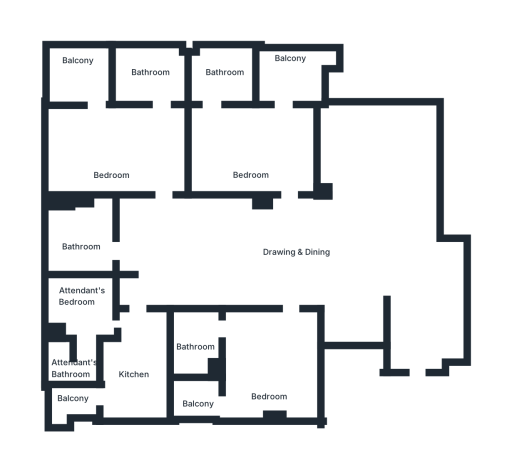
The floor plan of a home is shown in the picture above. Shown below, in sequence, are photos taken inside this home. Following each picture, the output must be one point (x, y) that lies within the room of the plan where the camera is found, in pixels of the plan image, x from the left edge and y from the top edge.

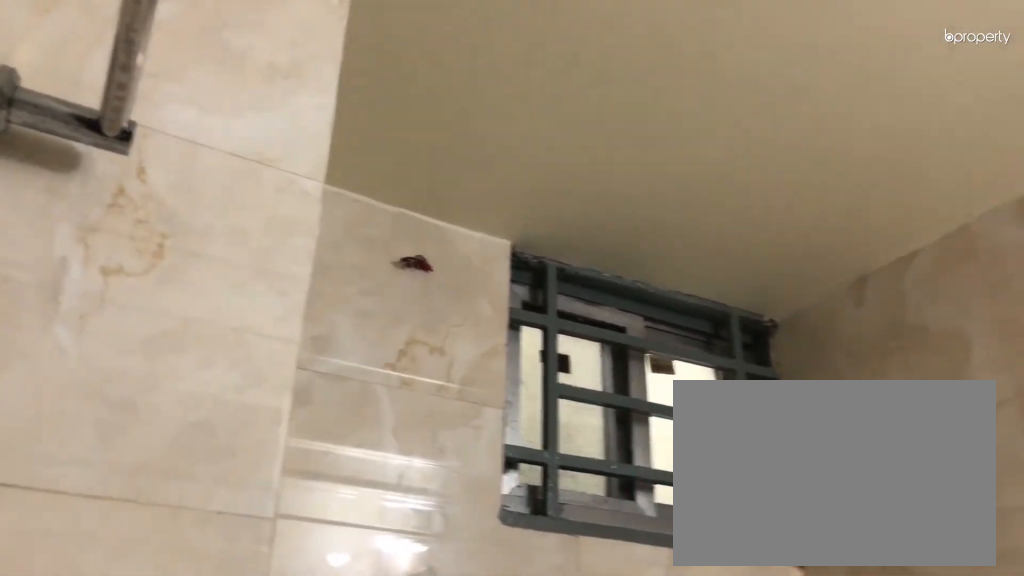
(195, 349)
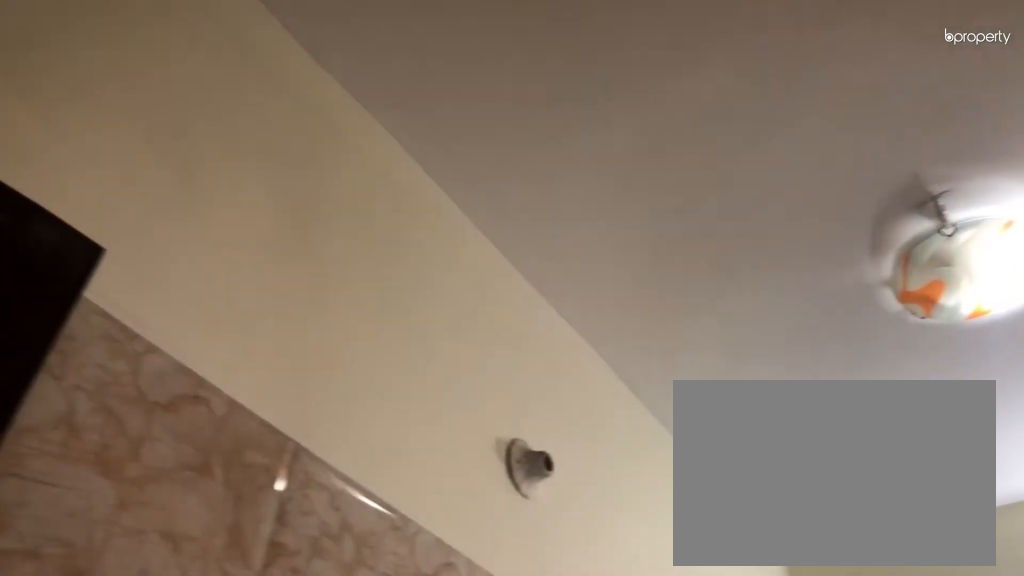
(138, 370)
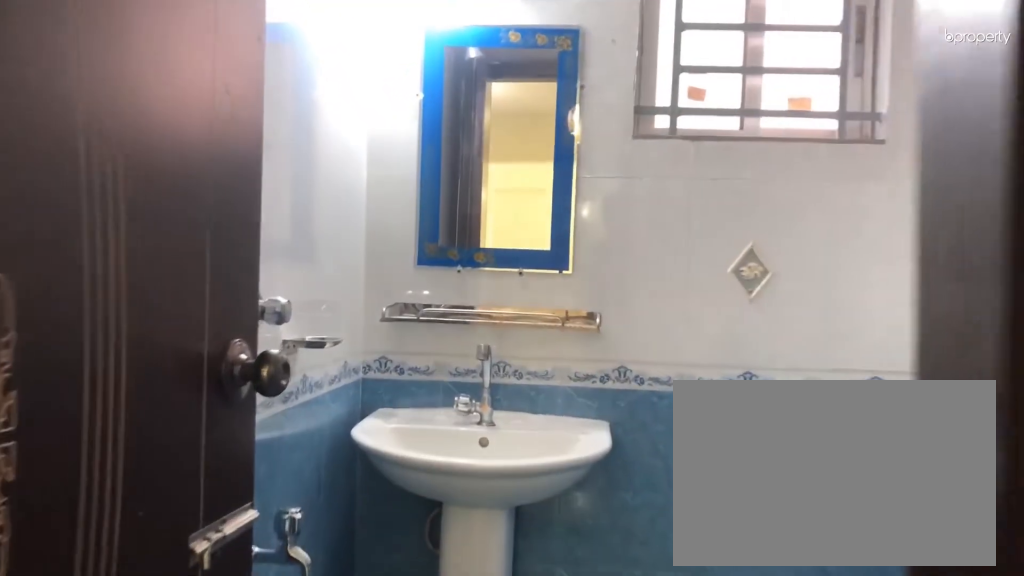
(81, 239)
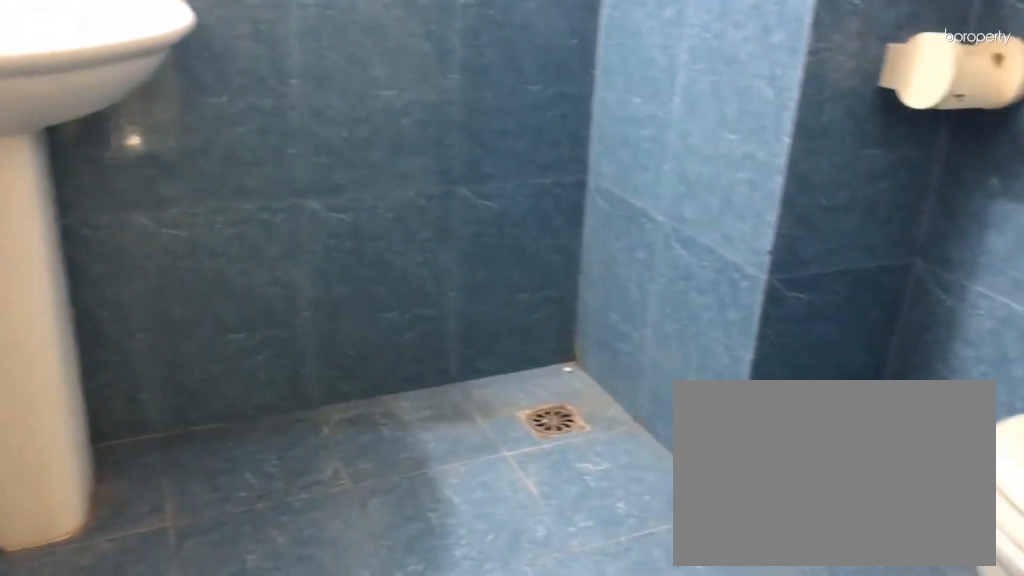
(81, 239)
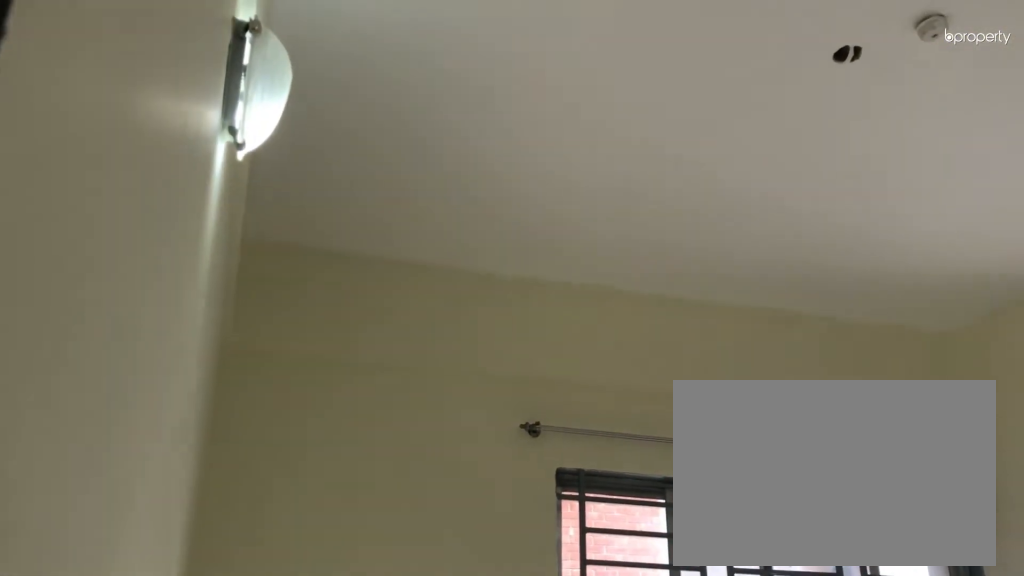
(117, 161)
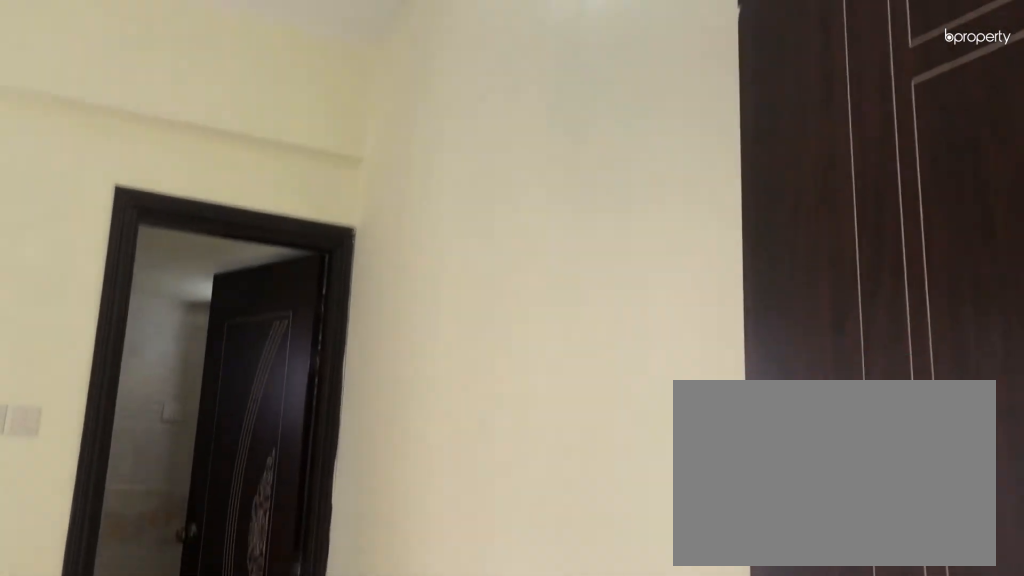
(117, 161)
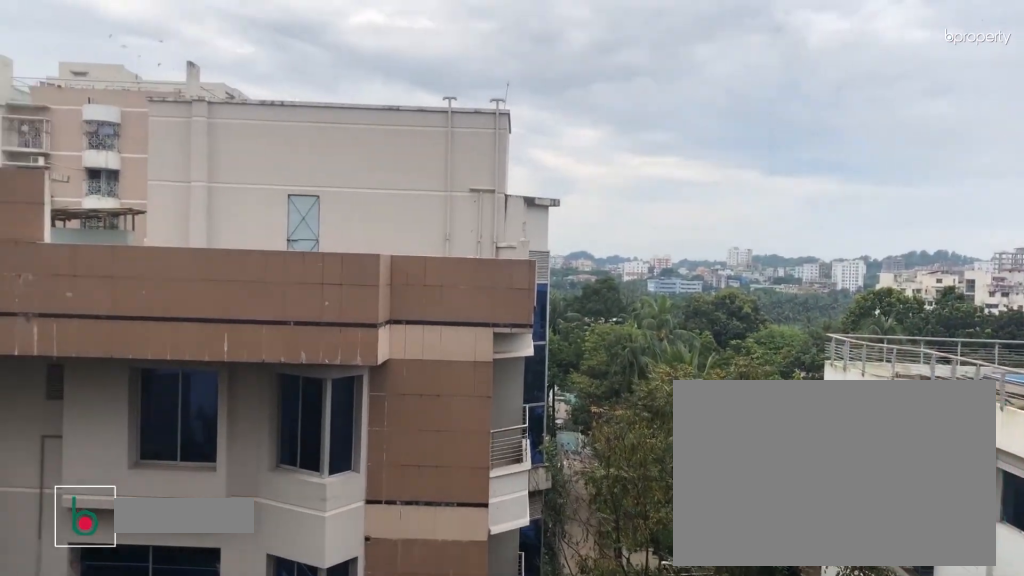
(78, 73)
